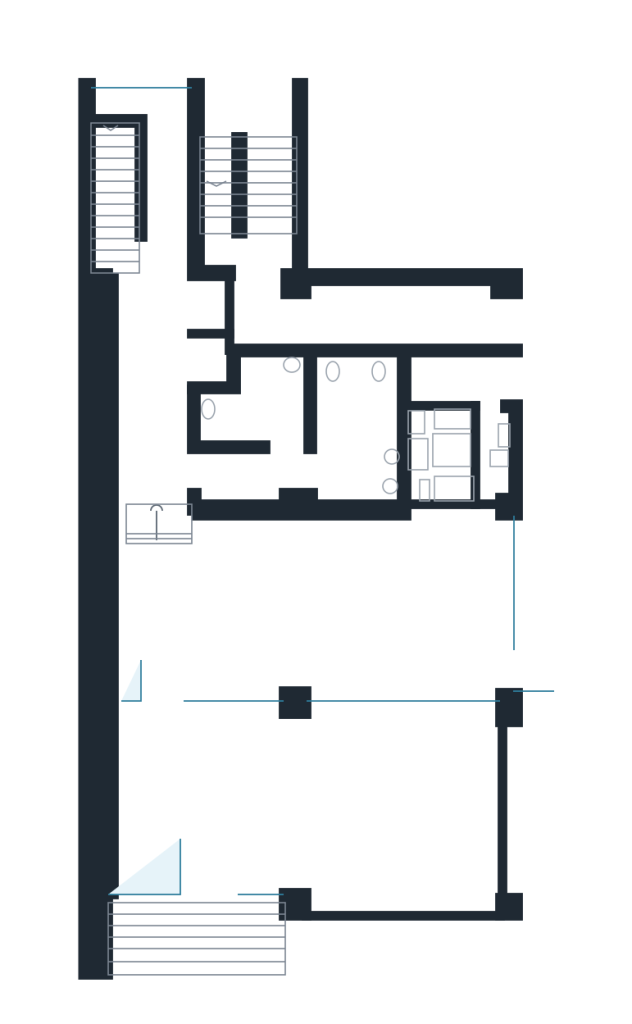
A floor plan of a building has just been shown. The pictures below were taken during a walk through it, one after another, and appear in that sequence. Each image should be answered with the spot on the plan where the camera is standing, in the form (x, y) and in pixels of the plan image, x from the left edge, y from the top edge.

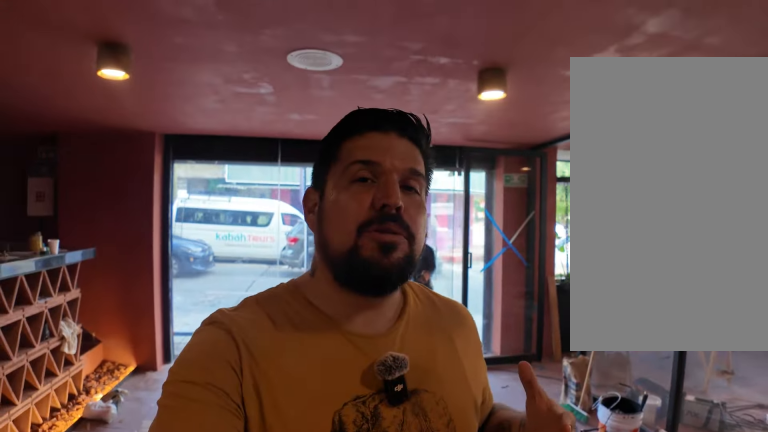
(190, 605)
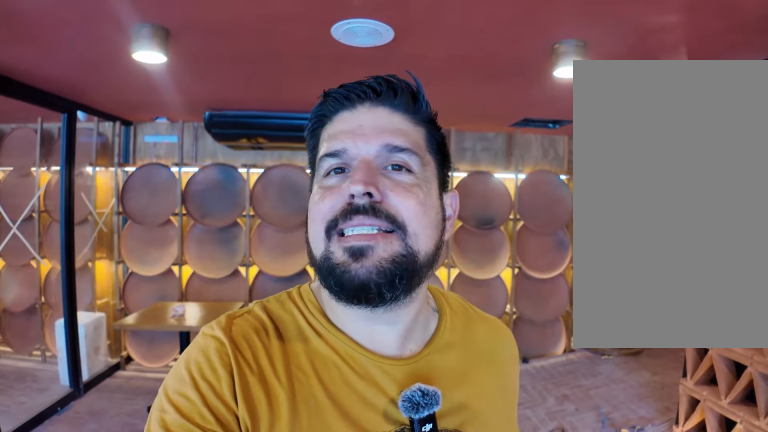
(190, 605)
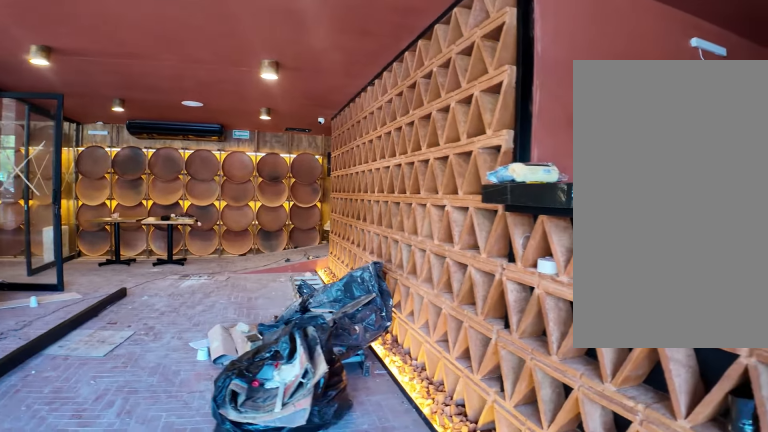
(444, 603)
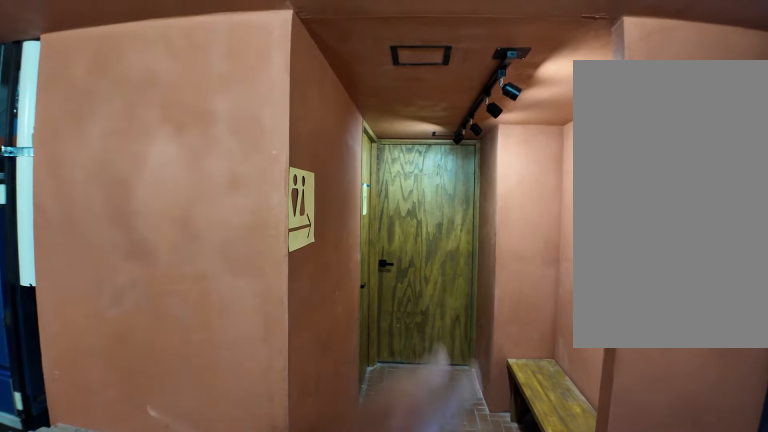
(152, 476)
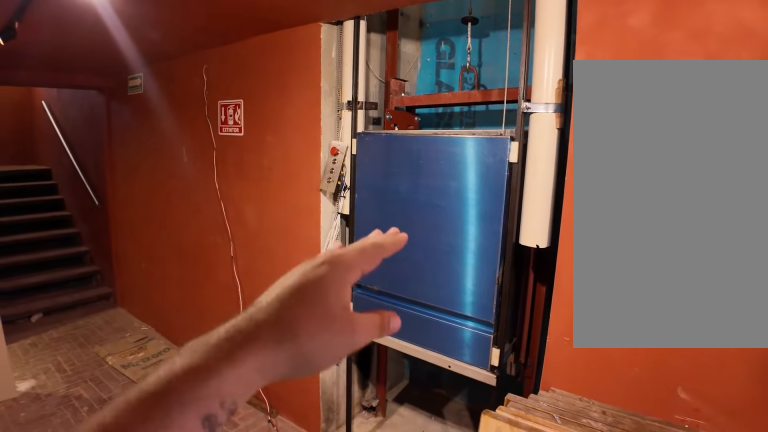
(157, 360)
